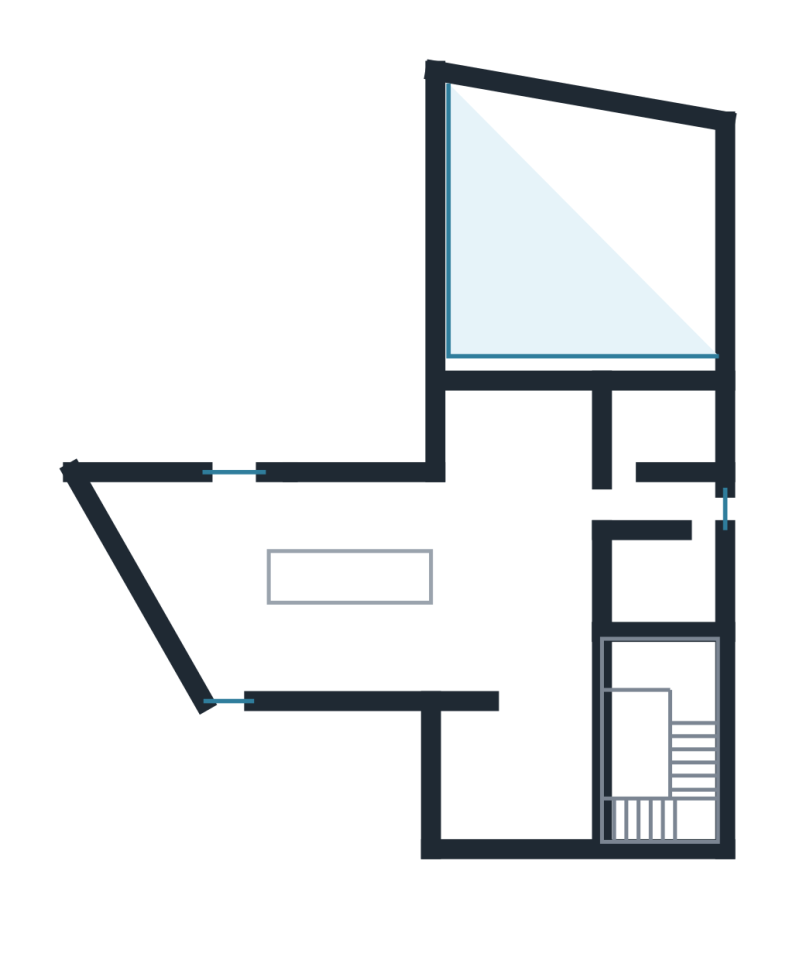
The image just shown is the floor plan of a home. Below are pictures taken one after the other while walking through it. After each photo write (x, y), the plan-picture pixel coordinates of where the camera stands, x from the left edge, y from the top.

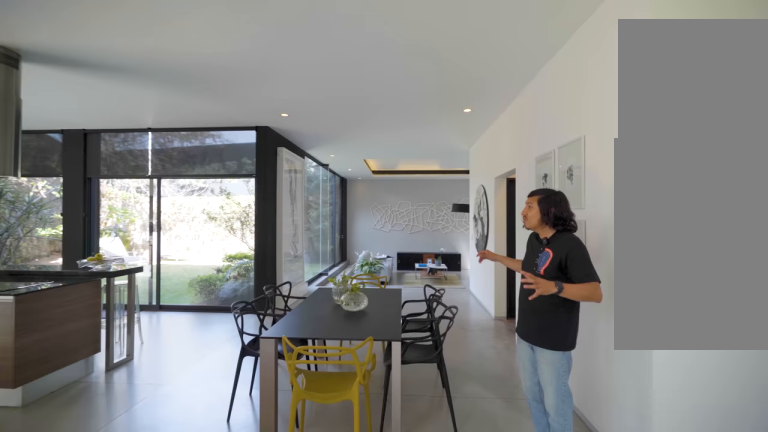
(549, 779)
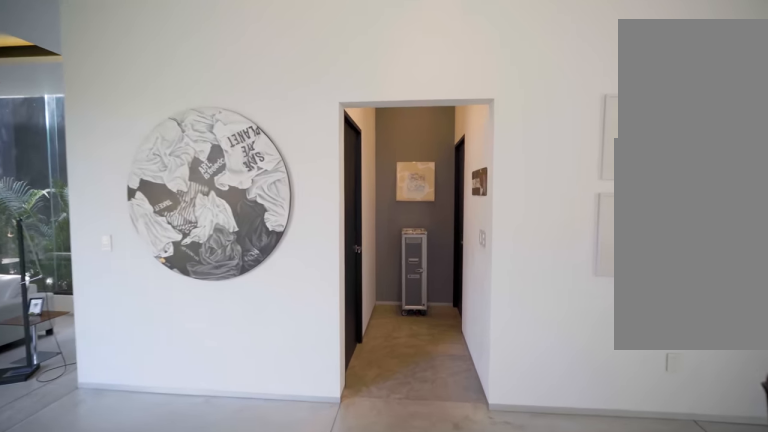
(434, 520)
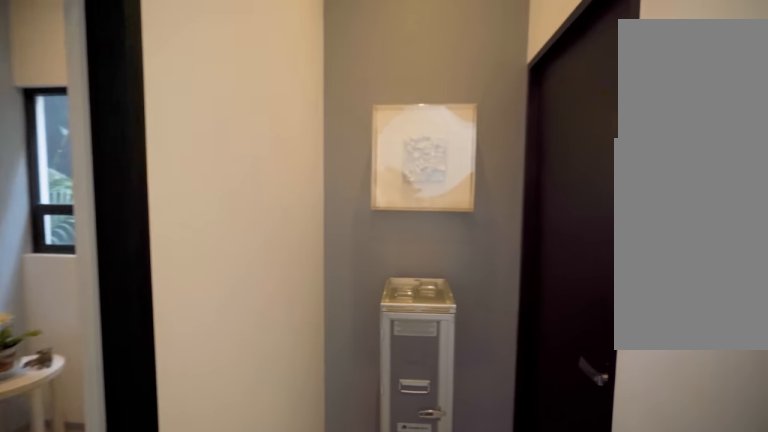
(622, 486)
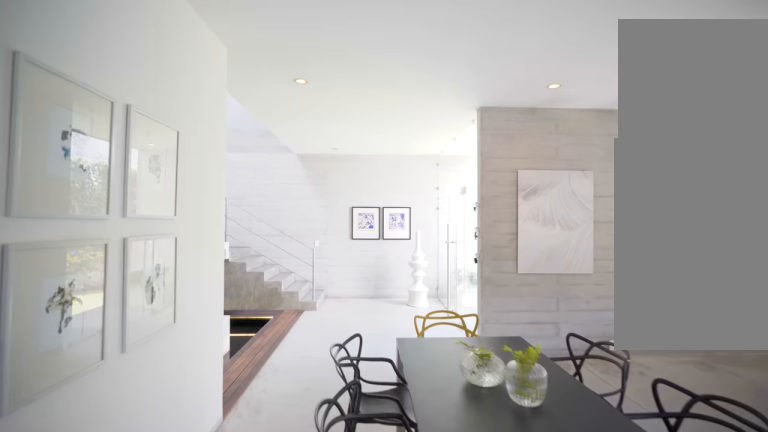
(505, 445)
